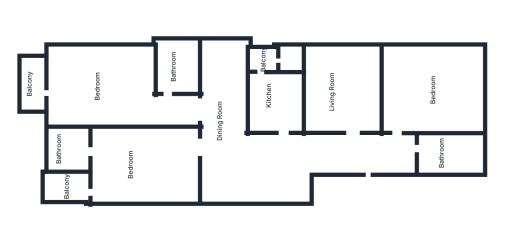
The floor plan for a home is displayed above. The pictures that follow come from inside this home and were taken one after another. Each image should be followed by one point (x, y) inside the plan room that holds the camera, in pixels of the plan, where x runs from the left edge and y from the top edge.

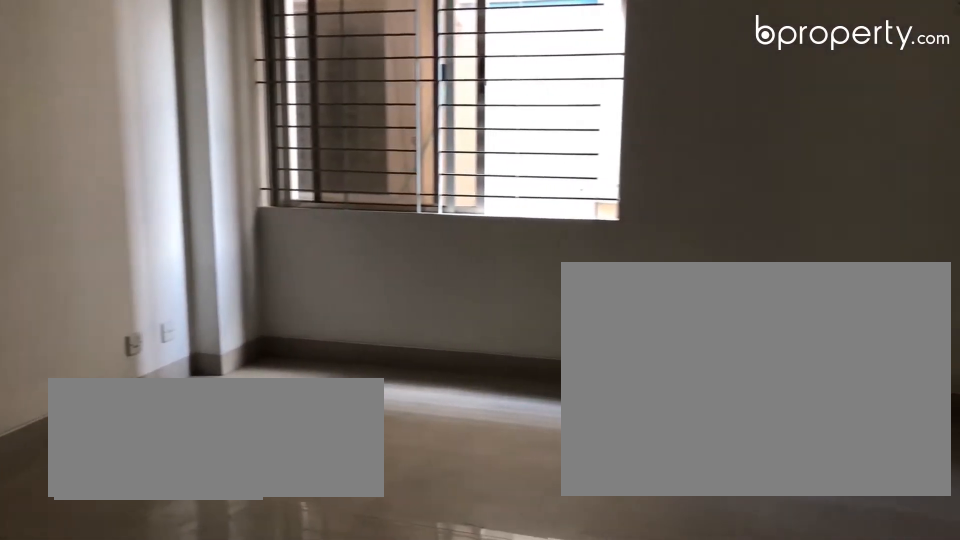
(348, 90)
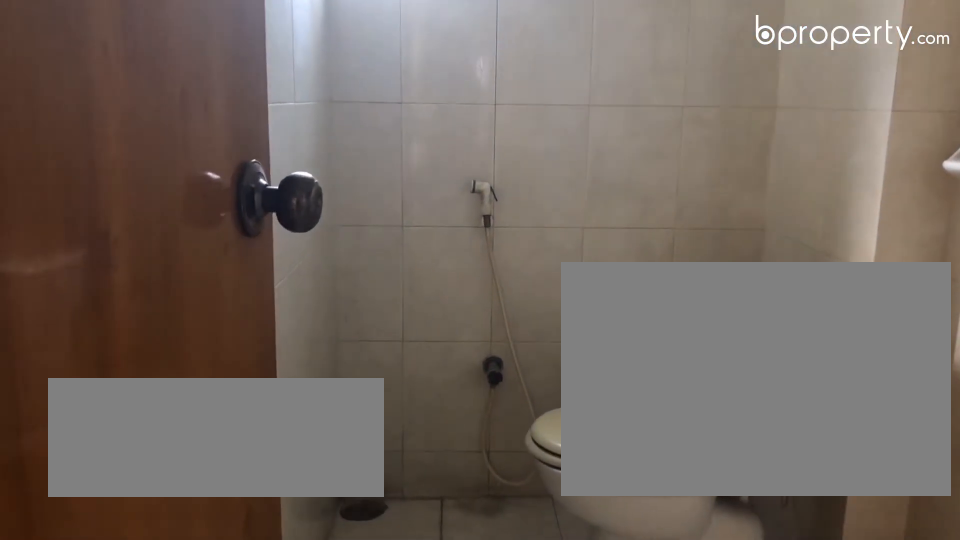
(453, 154)
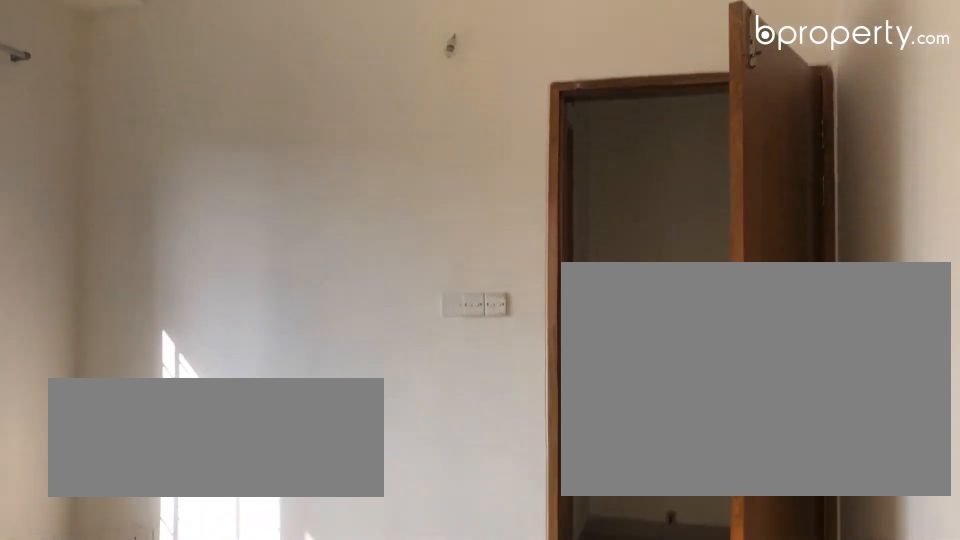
(425, 83)
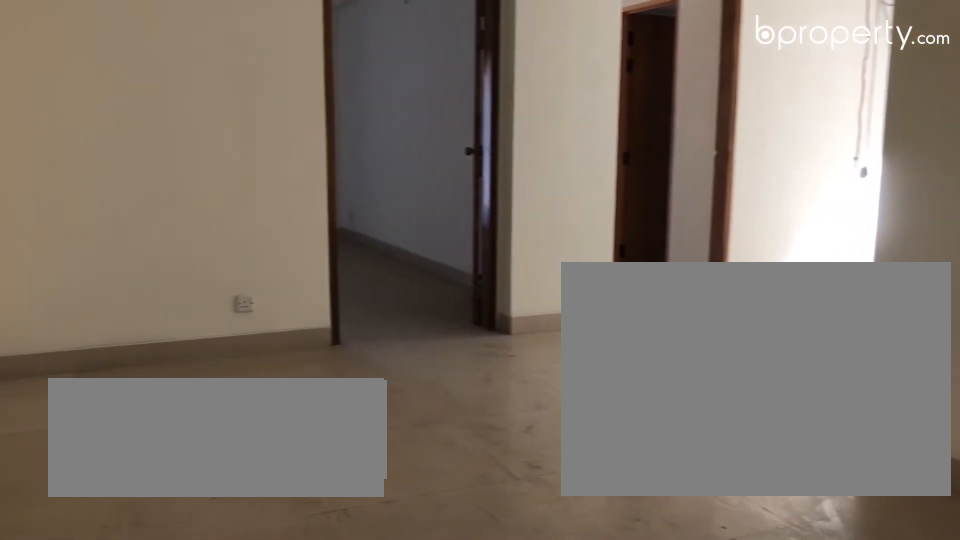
(236, 171)
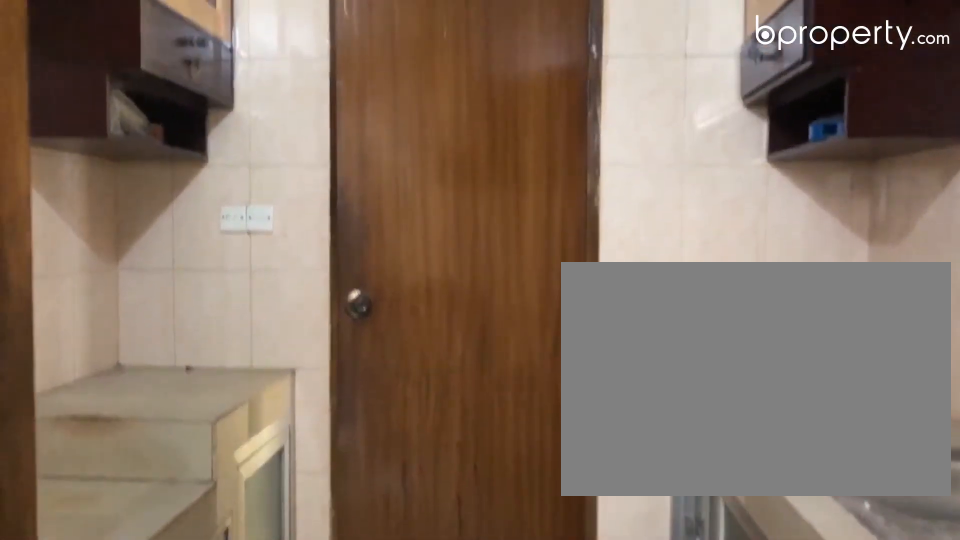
(284, 94)
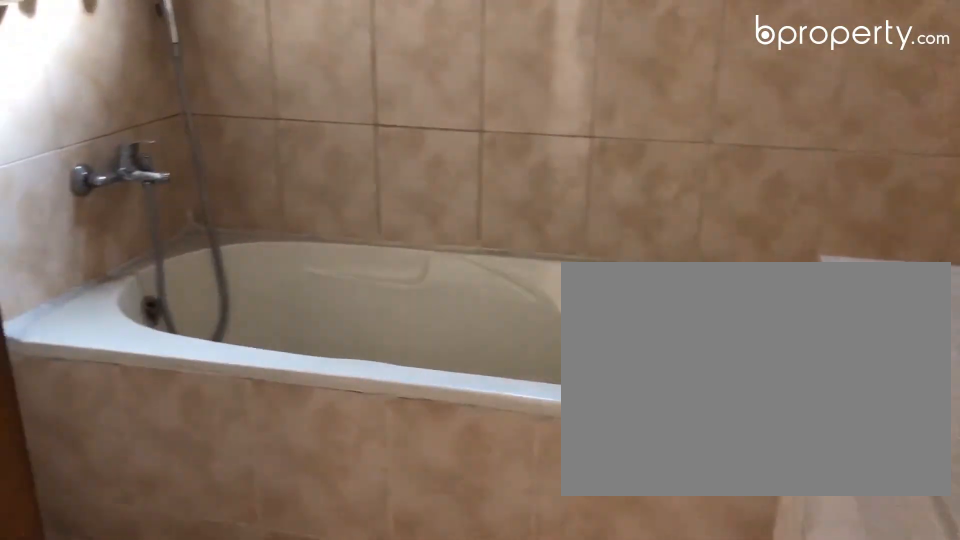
(179, 65)
